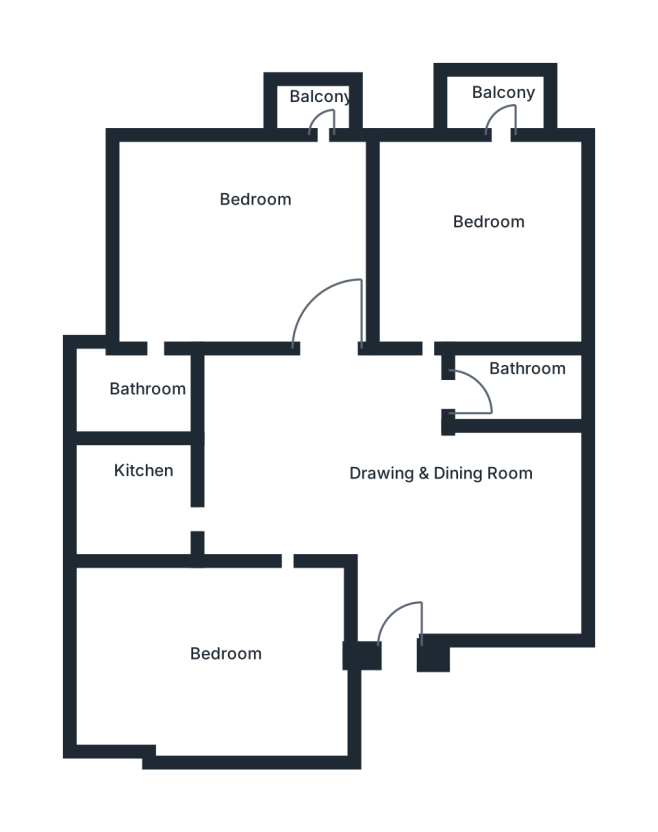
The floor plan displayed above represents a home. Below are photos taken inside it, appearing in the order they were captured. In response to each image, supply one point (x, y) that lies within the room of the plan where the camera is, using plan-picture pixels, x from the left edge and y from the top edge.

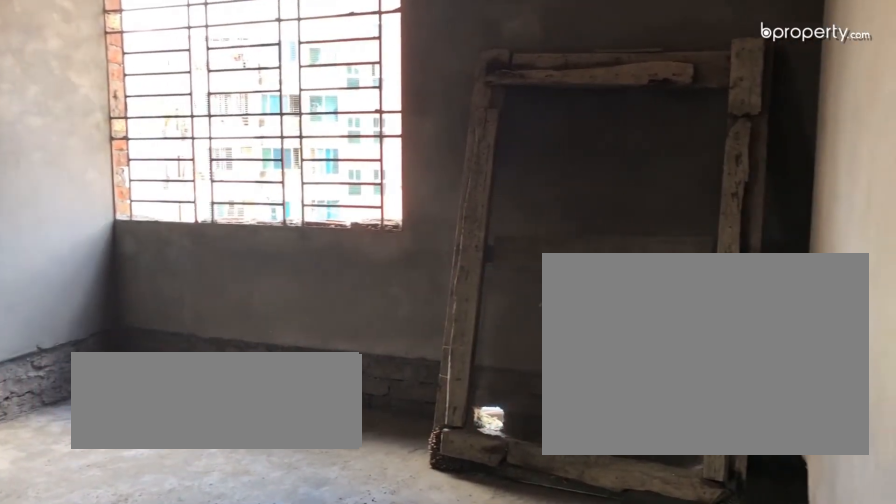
(380, 481)
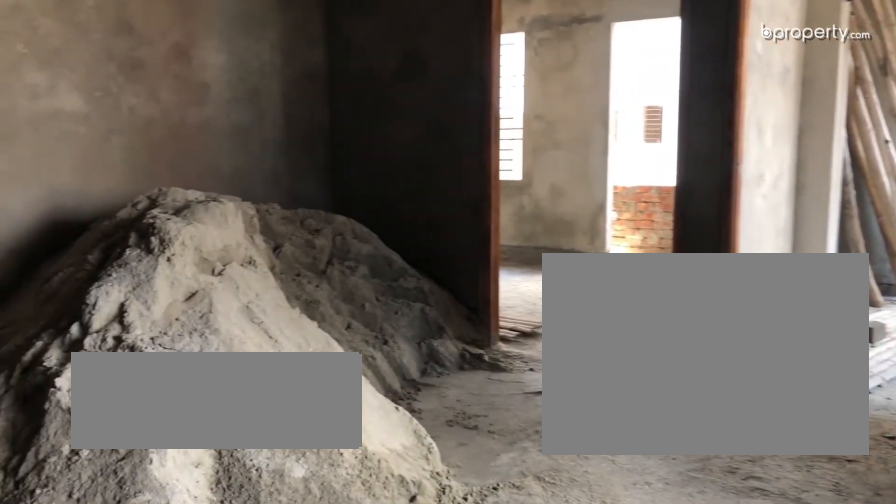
(380, 481)
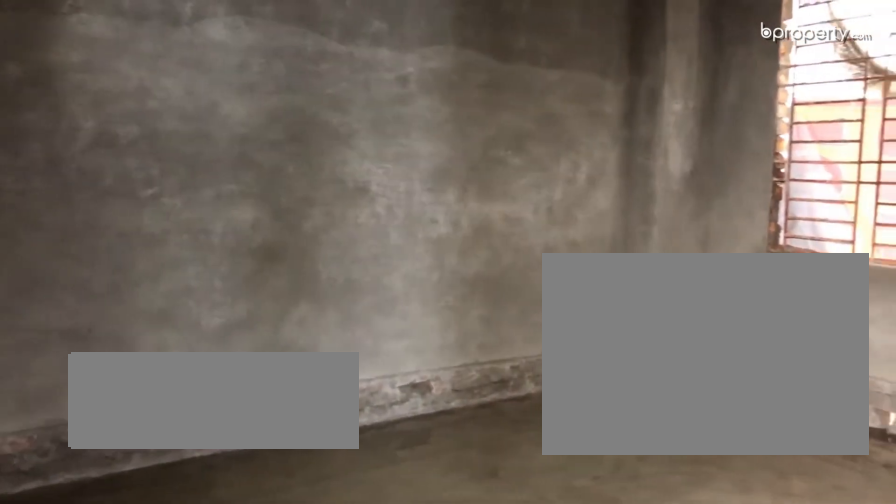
(238, 663)
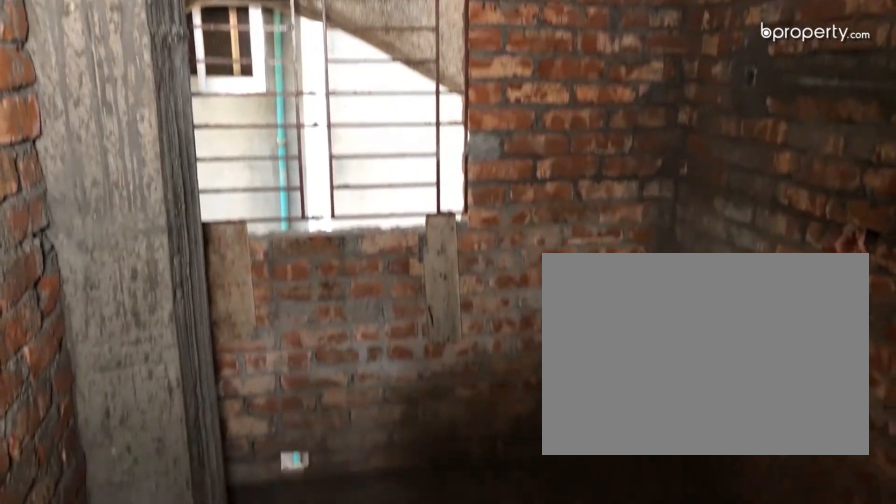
(144, 495)
